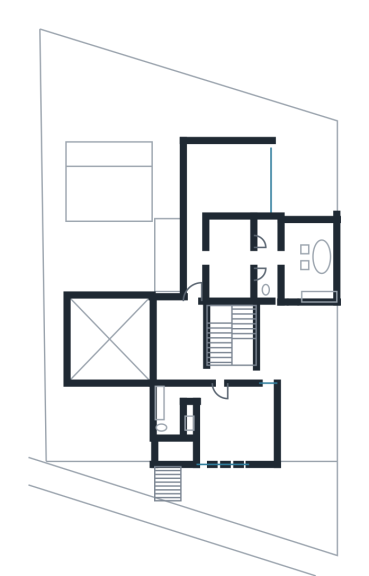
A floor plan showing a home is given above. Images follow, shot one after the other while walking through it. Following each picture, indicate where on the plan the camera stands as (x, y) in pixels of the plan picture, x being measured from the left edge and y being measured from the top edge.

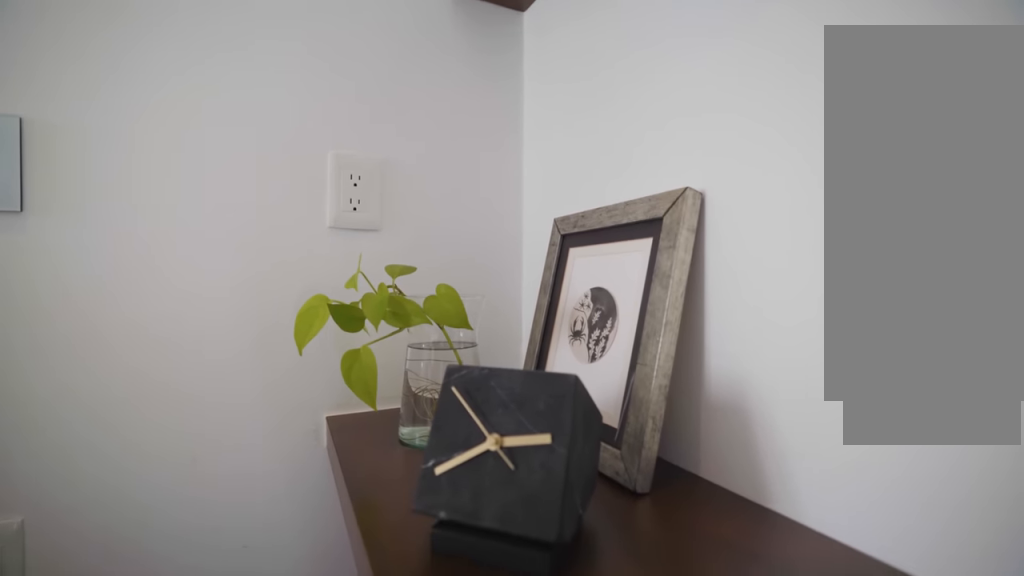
(250, 446)
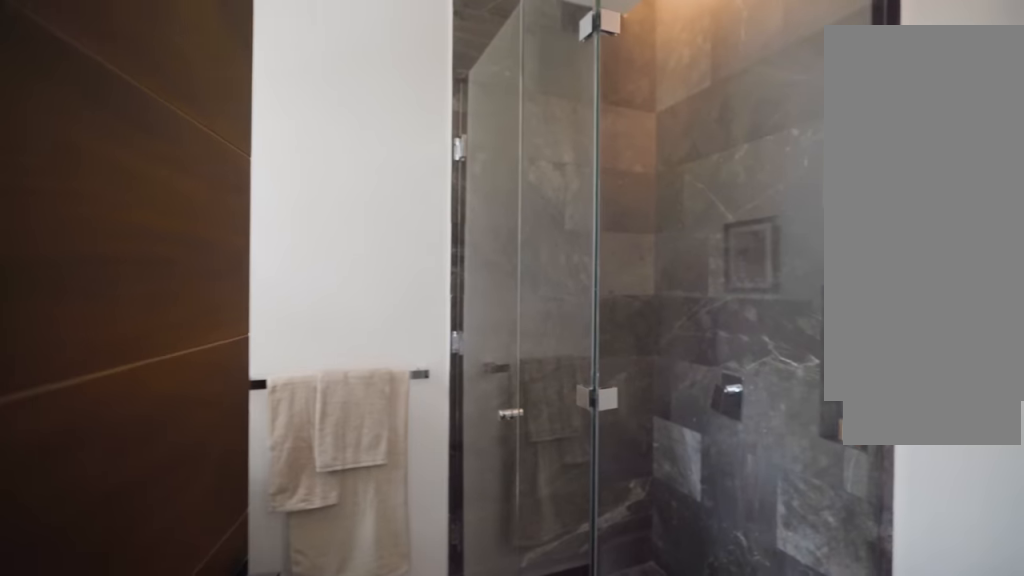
(178, 451)
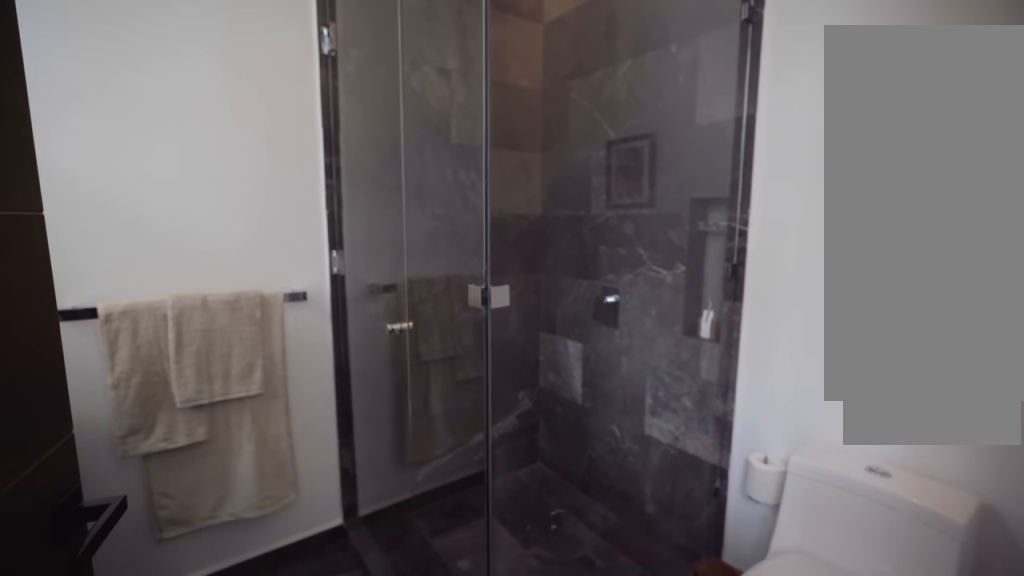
(177, 450)
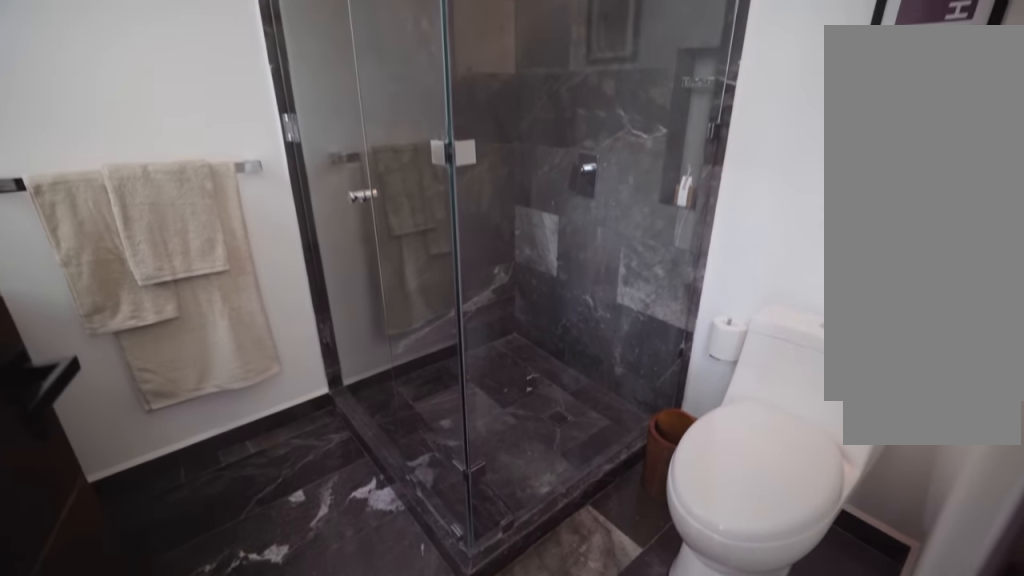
(173, 438)
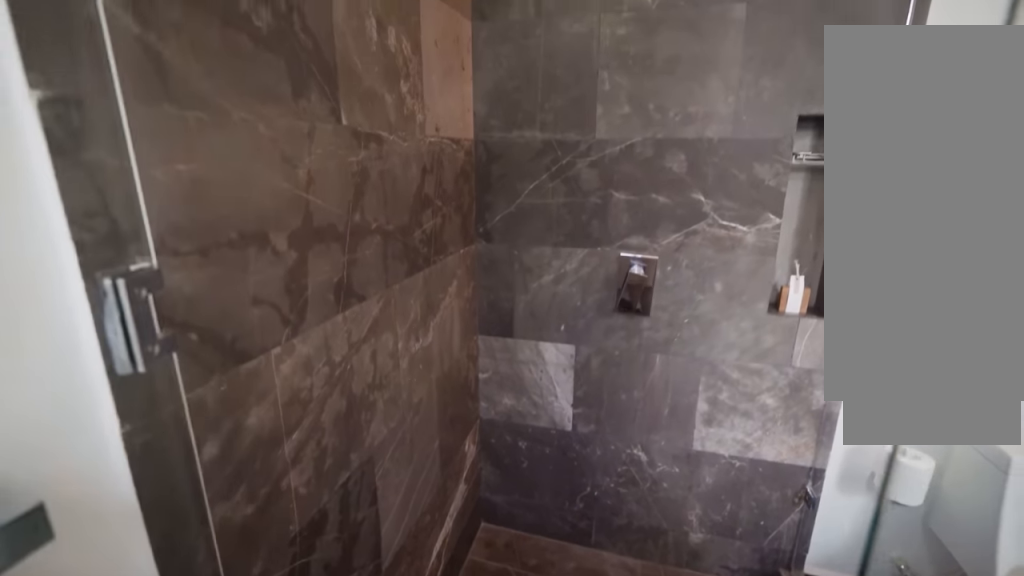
(167, 411)
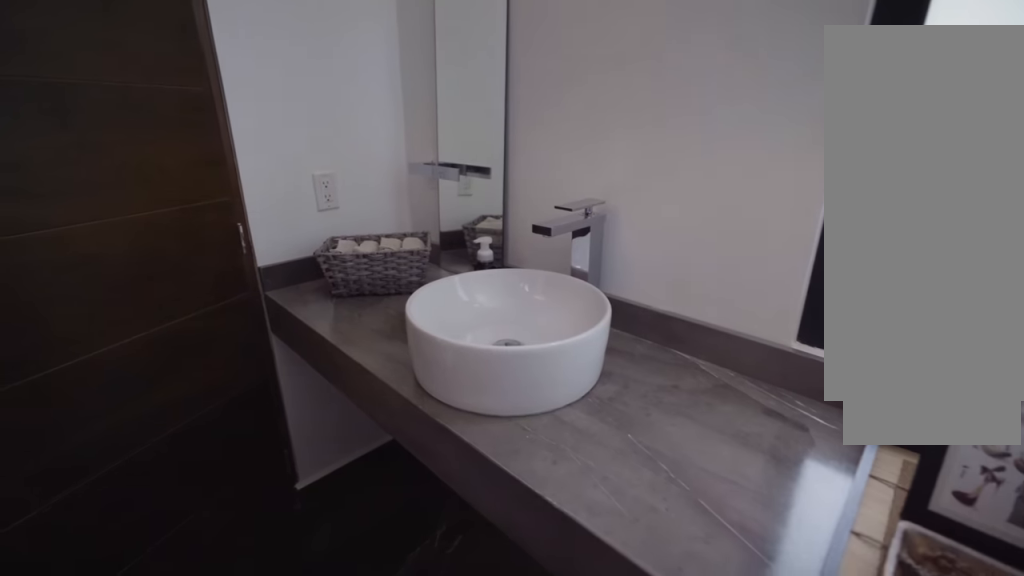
(178, 424)
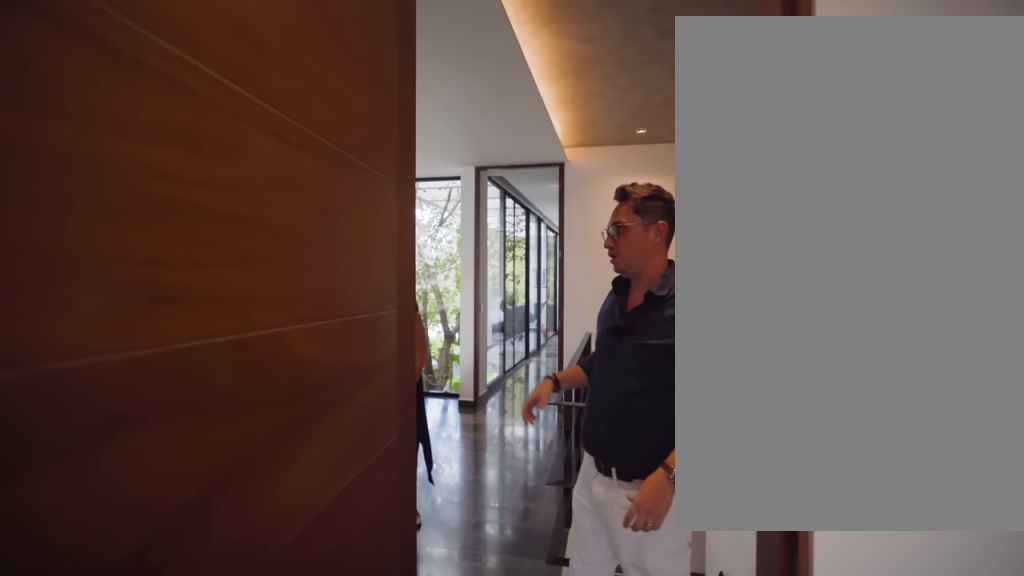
(215, 428)
